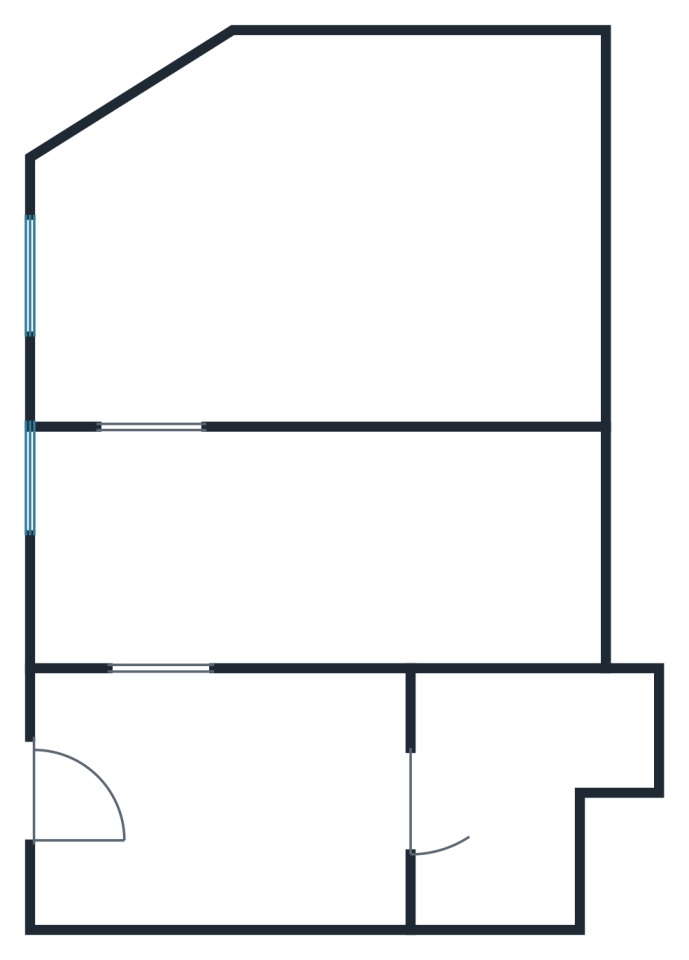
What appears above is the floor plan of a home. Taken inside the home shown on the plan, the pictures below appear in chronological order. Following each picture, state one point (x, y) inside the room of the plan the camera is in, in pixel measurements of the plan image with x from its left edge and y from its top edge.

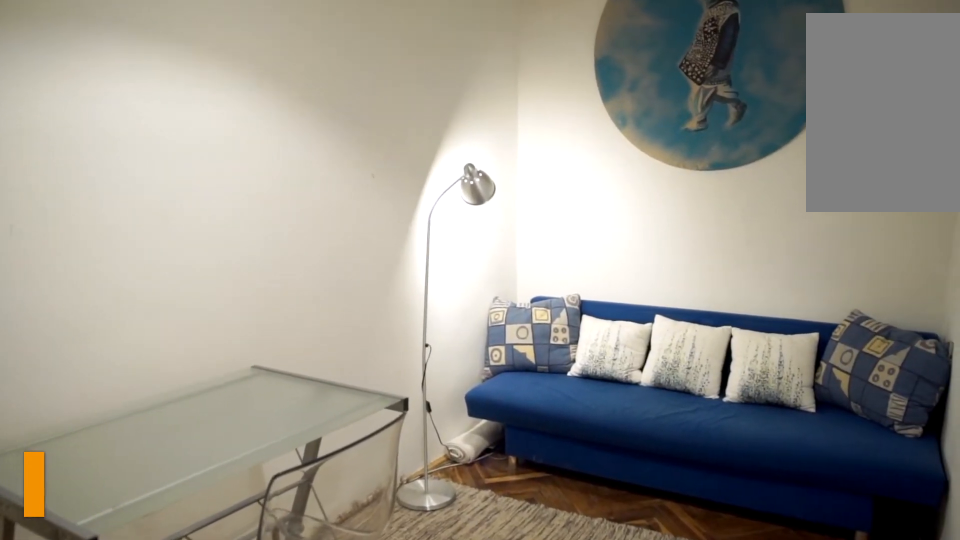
(310, 548)
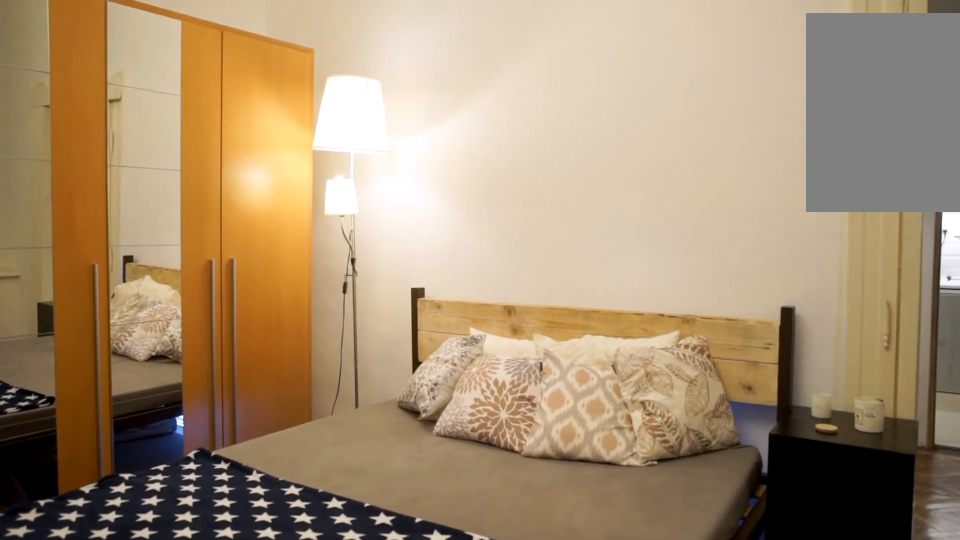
(280, 250)
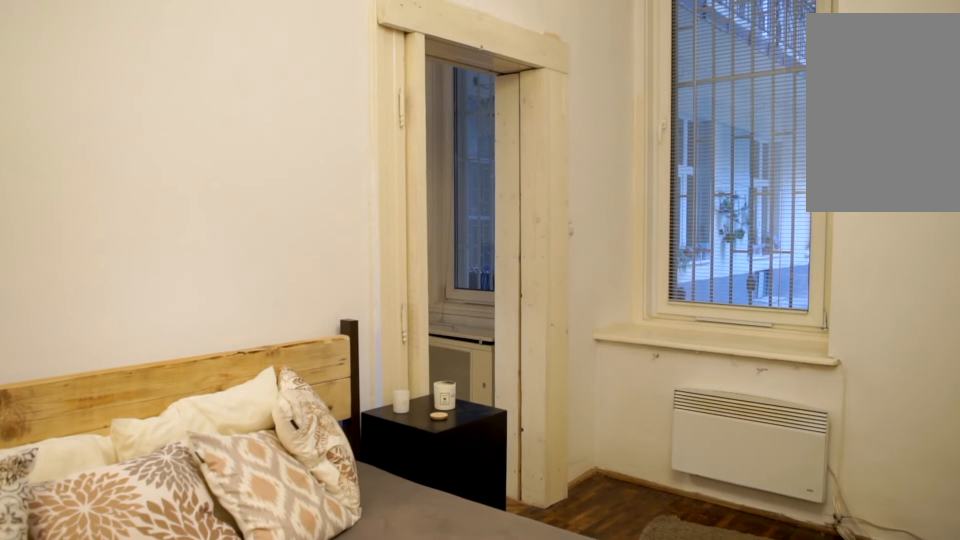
(280, 251)
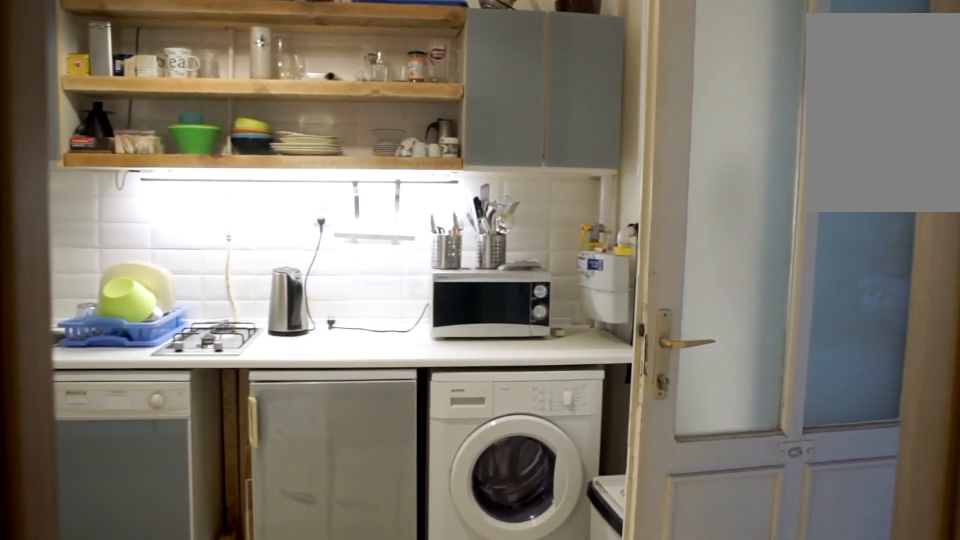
(161, 550)
